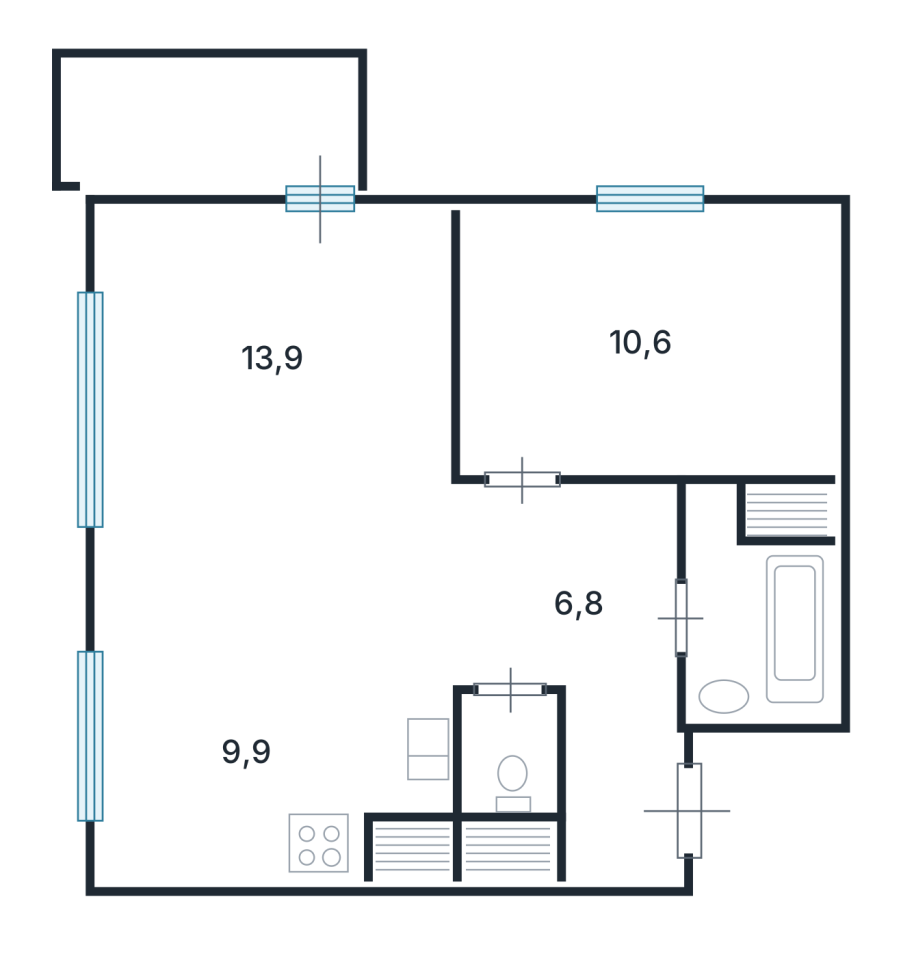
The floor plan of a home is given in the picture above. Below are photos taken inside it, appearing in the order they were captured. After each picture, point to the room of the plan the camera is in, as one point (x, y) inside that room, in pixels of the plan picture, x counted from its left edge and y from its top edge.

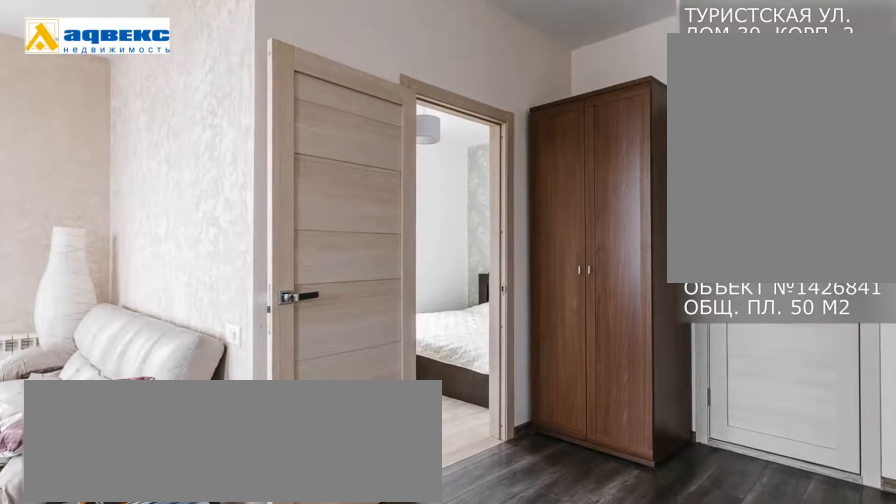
(583, 590)
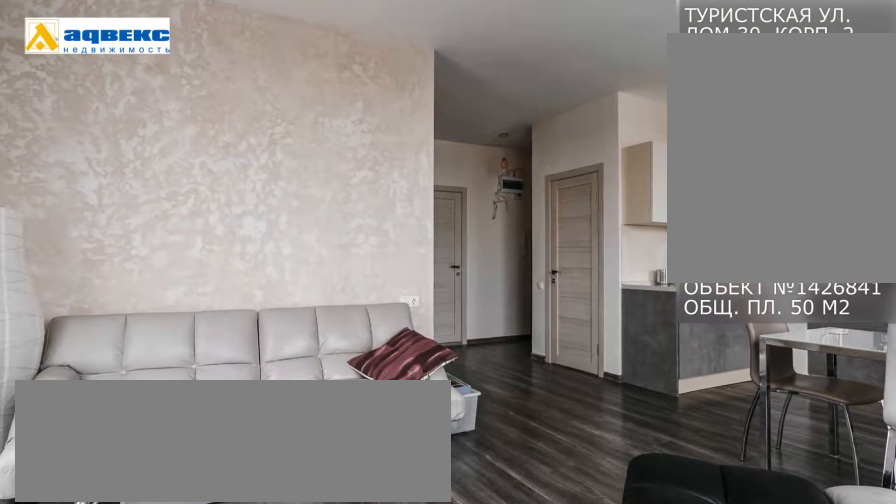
(284, 369)
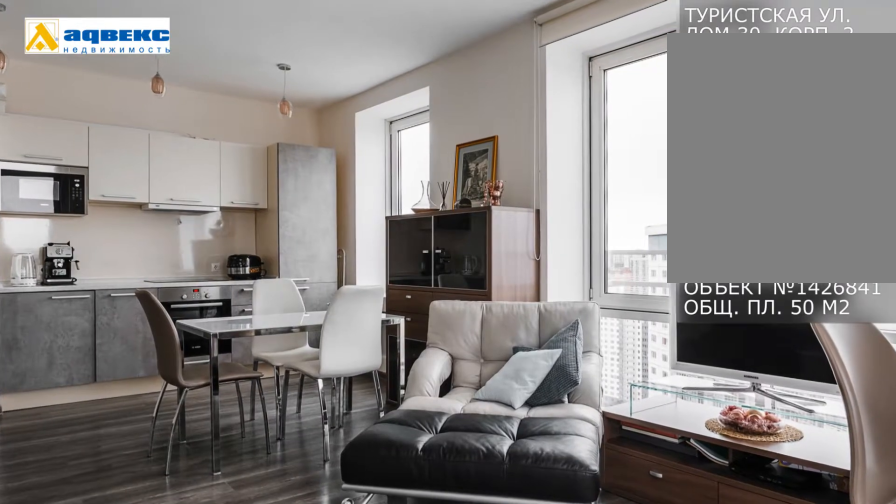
(284, 369)
